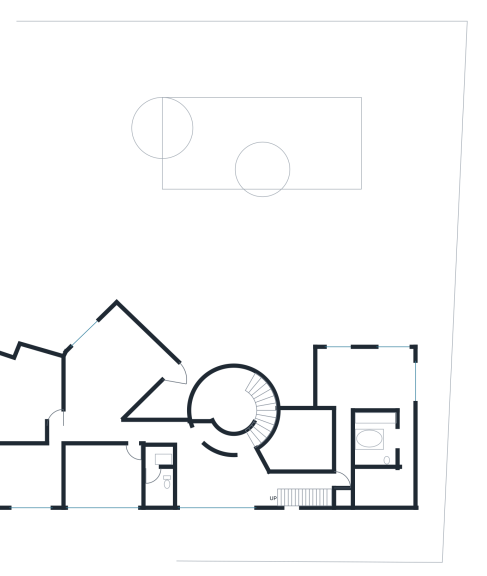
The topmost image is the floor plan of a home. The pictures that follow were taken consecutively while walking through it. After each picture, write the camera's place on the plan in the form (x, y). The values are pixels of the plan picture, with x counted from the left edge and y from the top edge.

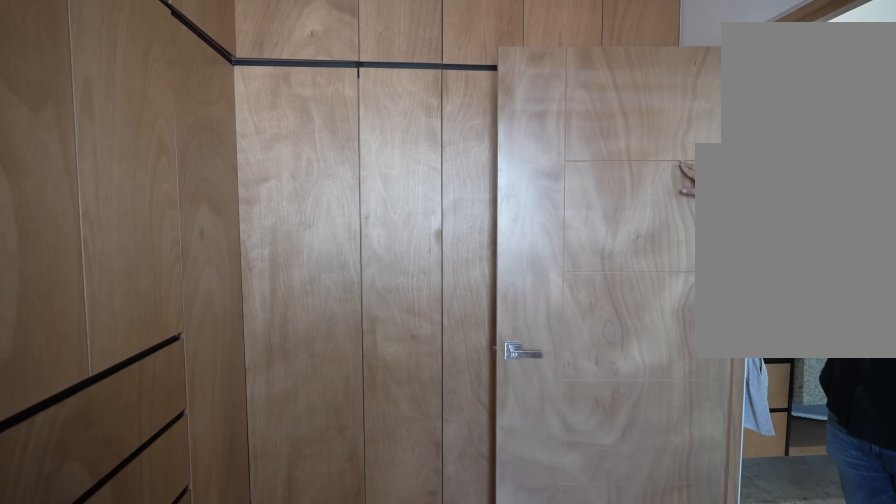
(380, 489)
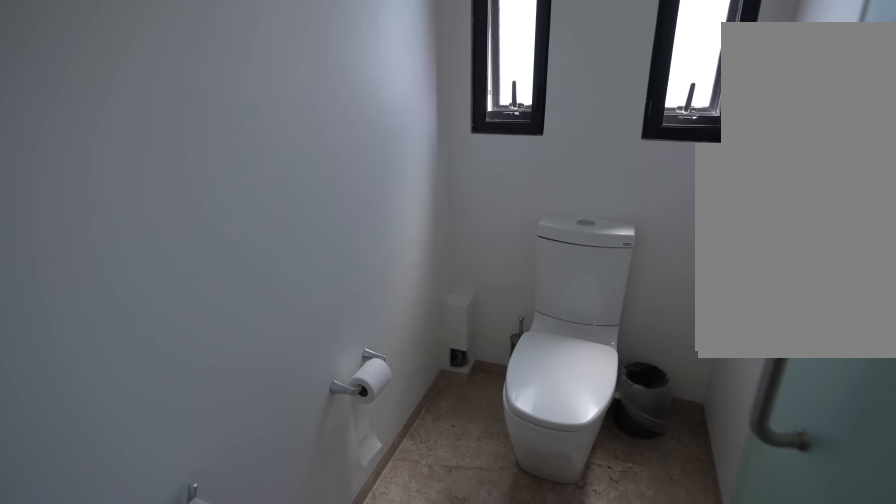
(387, 445)
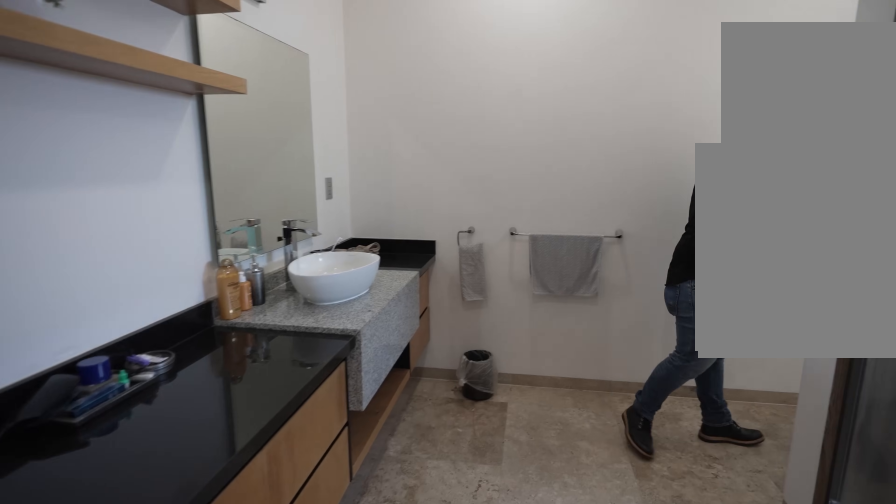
(403, 415)
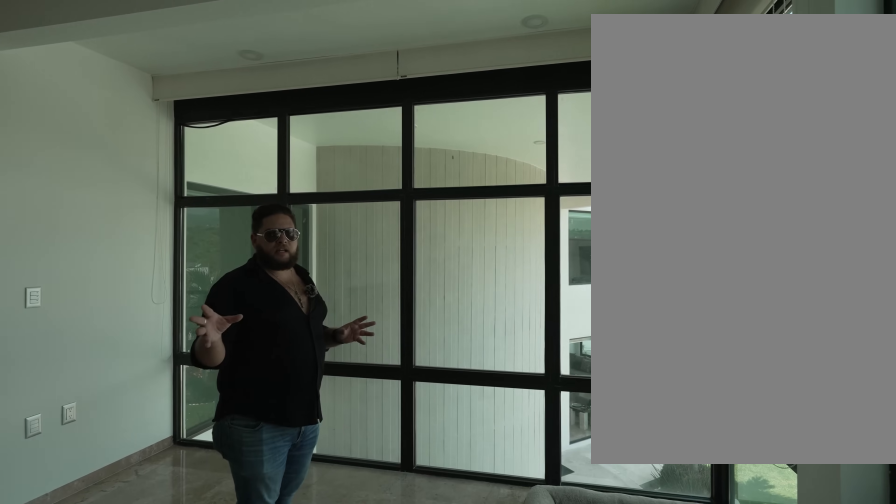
(357, 360)
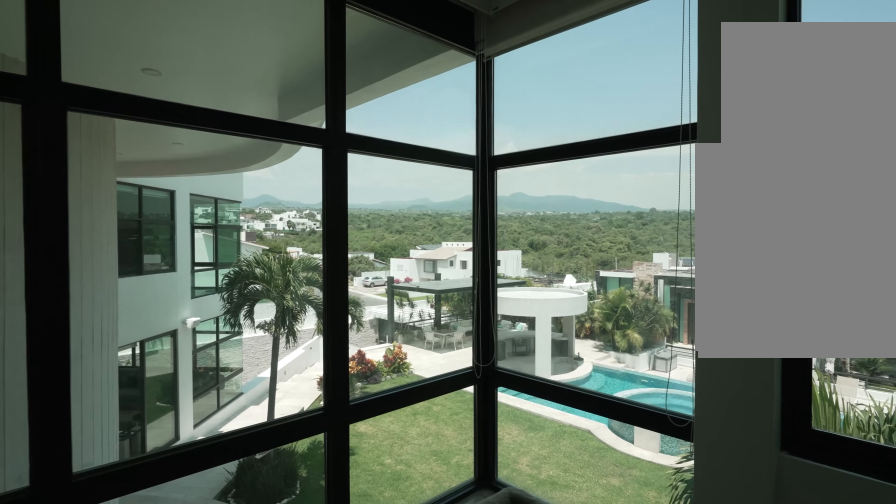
(357, 360)
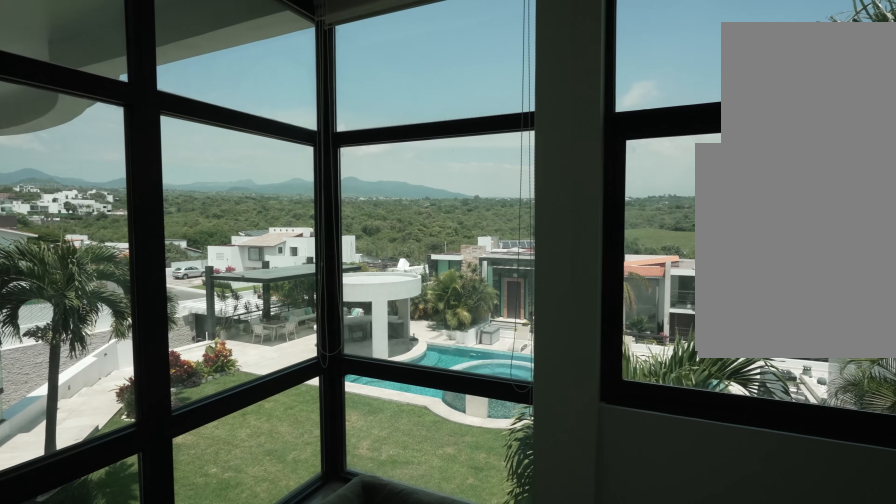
(357, 360)
